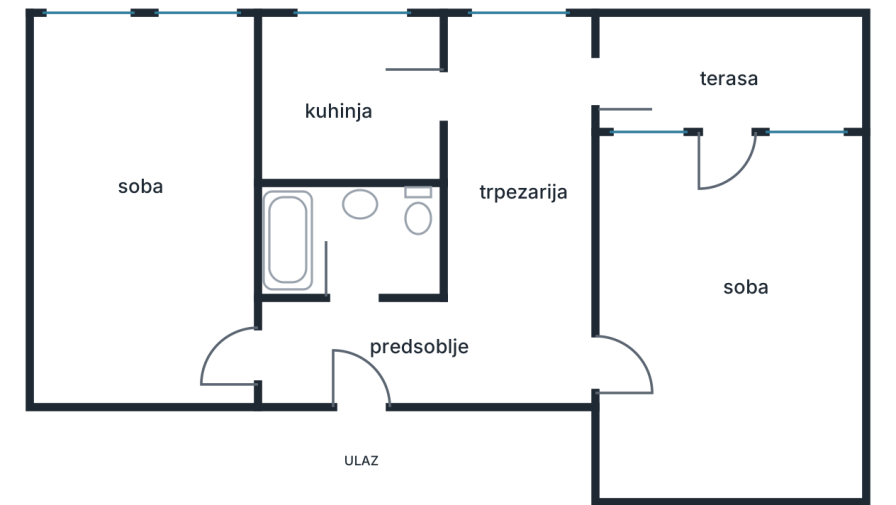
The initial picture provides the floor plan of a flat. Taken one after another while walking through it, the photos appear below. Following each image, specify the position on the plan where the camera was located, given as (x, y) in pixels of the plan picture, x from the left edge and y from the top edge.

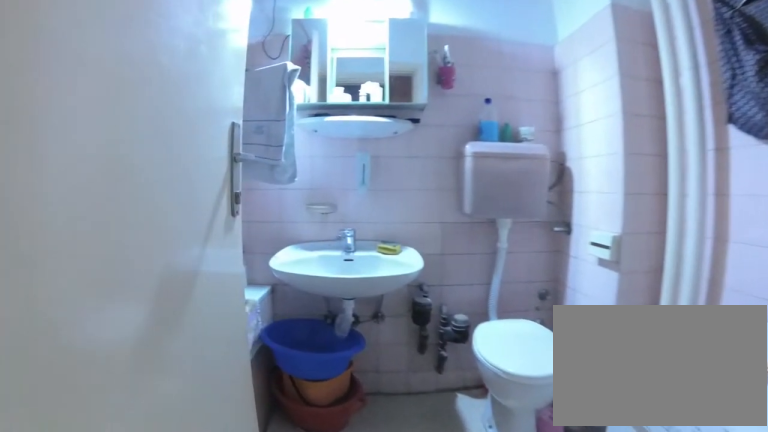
(346, 334)
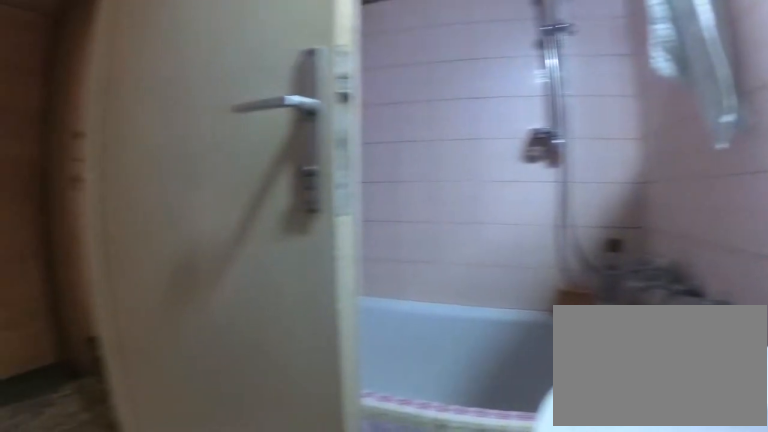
(368, 235)
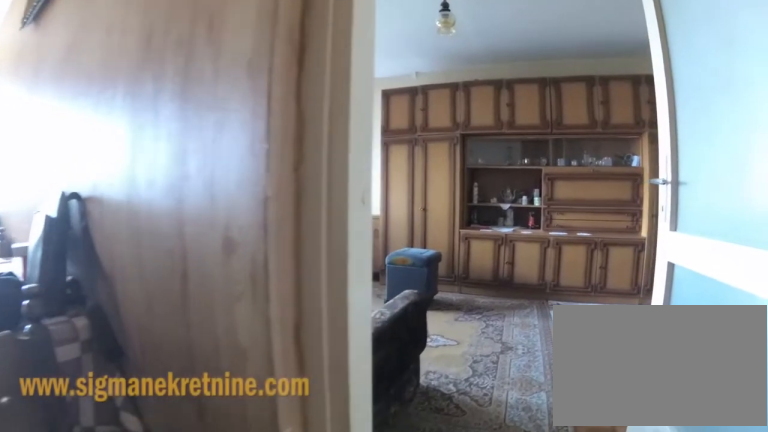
(533, 352)
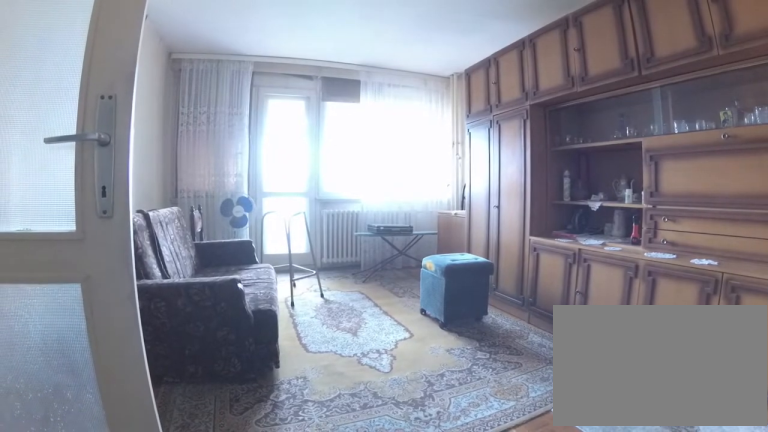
(731, 476)
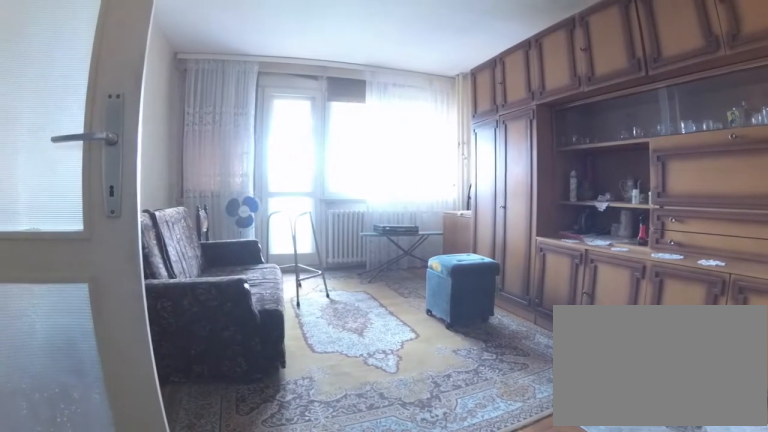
(731, 476)
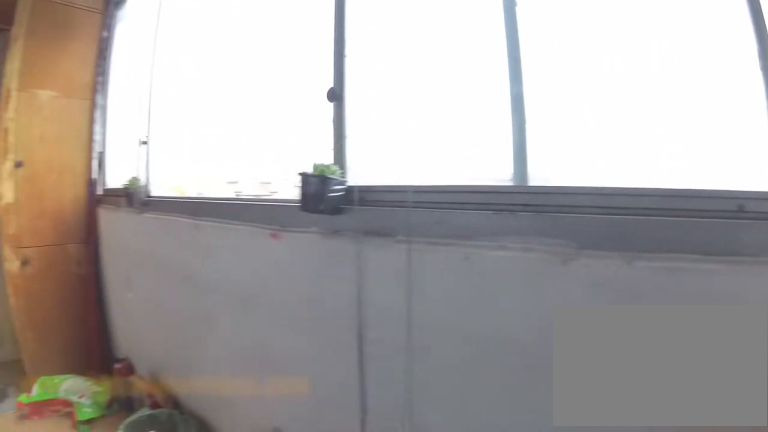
(799, 112)
